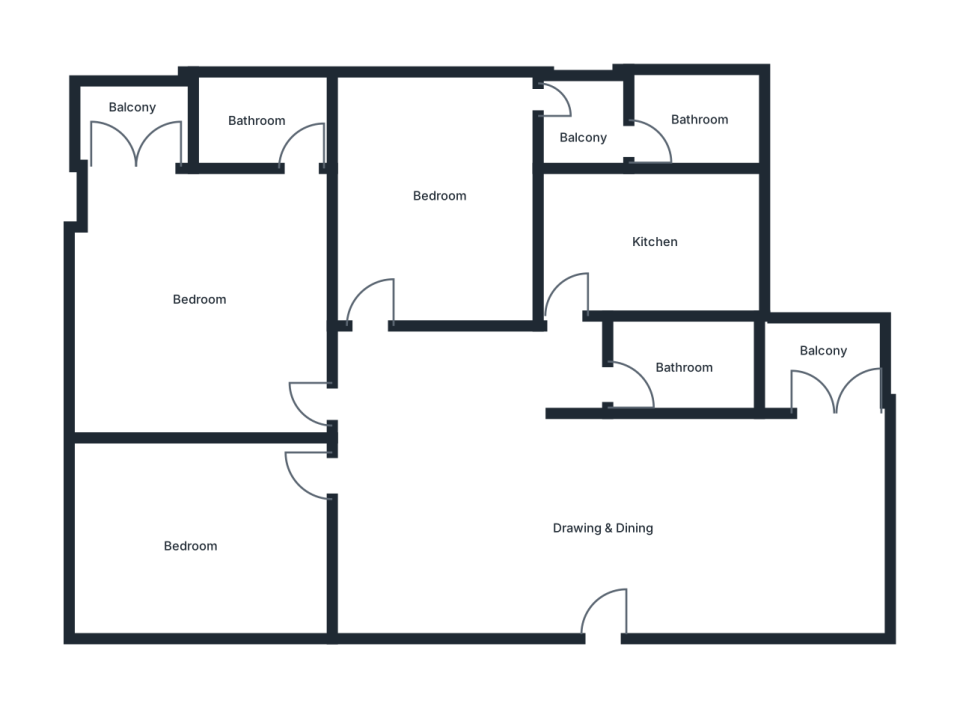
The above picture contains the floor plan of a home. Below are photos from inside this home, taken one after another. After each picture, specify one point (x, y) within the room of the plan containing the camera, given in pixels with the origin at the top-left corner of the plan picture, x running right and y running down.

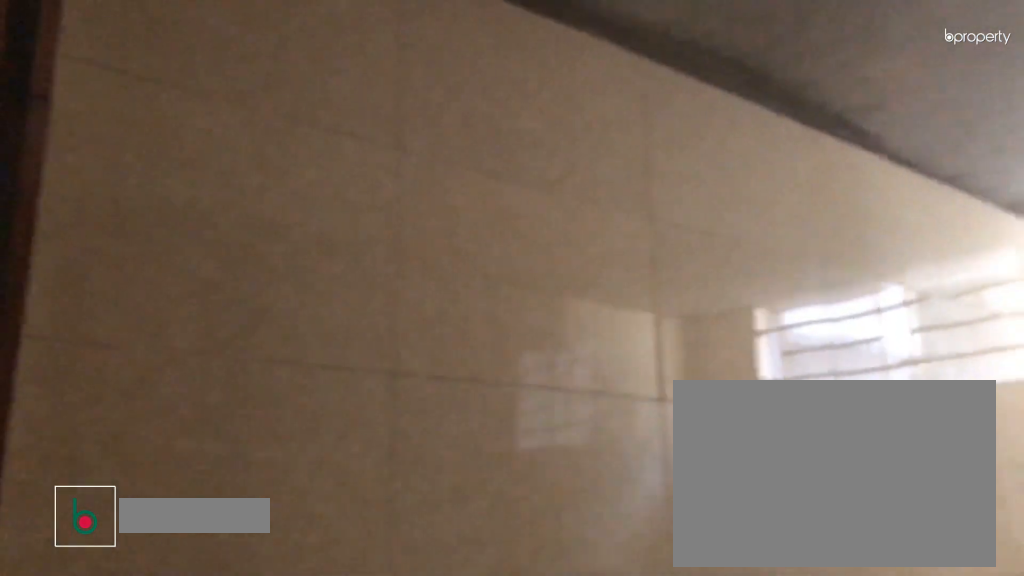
(678, 368)
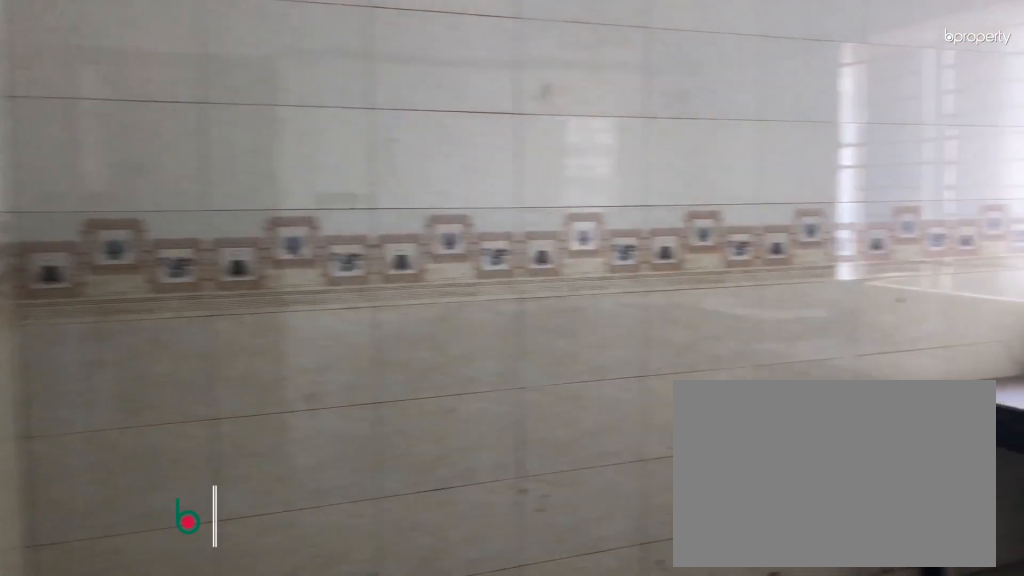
(644, 248)
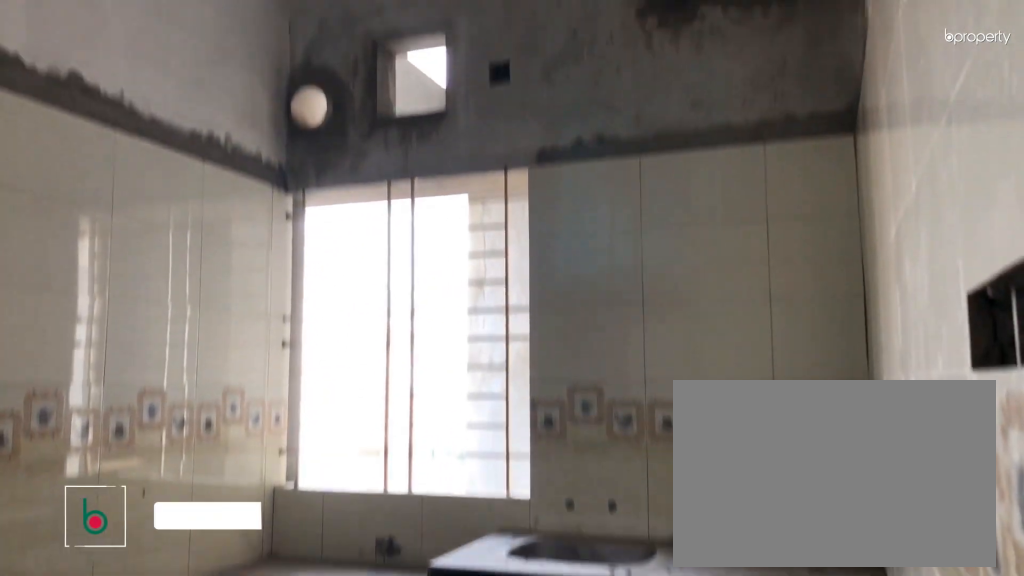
(644, 248)
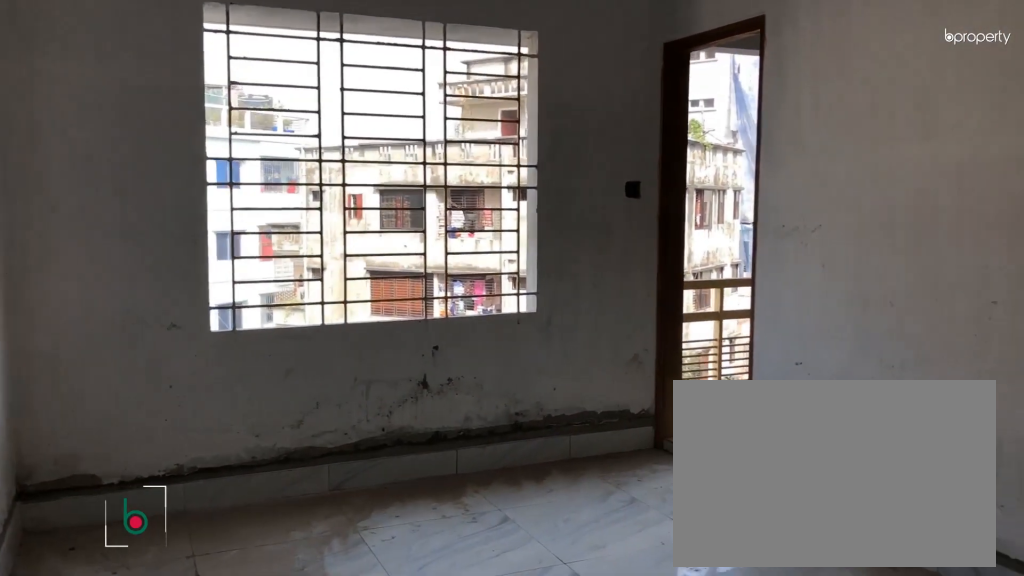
(441, 196)
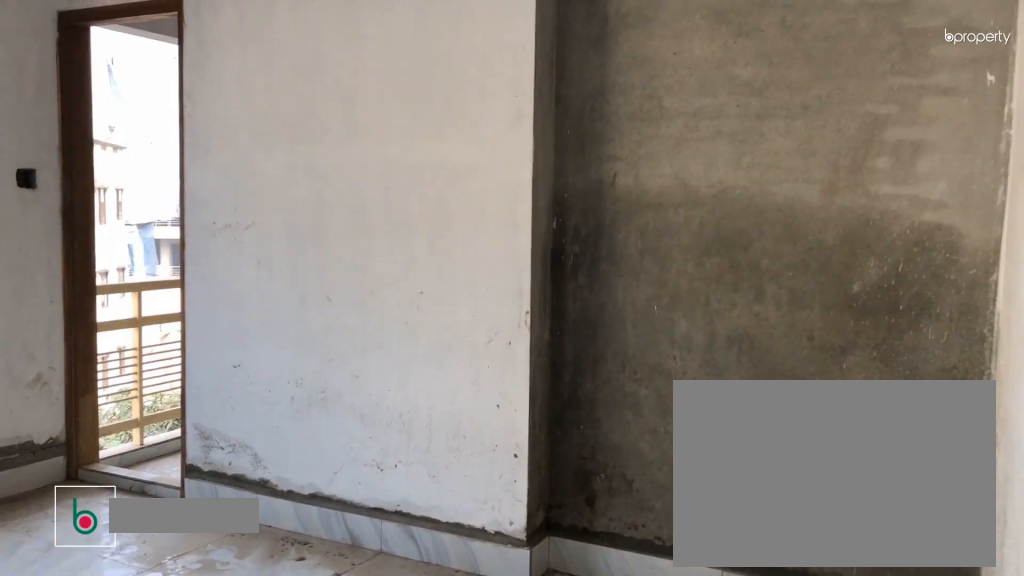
(441, 196)
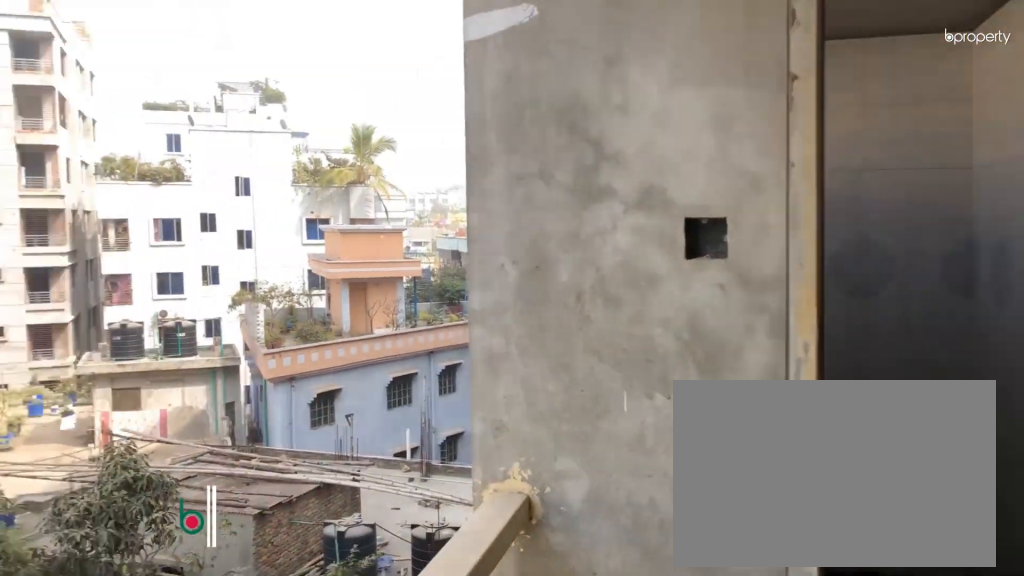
(581, 124)
